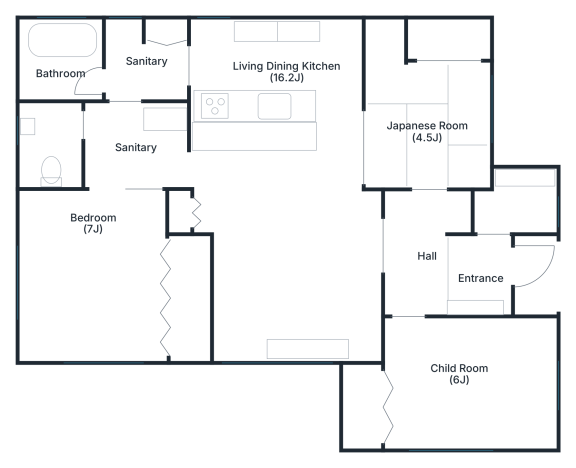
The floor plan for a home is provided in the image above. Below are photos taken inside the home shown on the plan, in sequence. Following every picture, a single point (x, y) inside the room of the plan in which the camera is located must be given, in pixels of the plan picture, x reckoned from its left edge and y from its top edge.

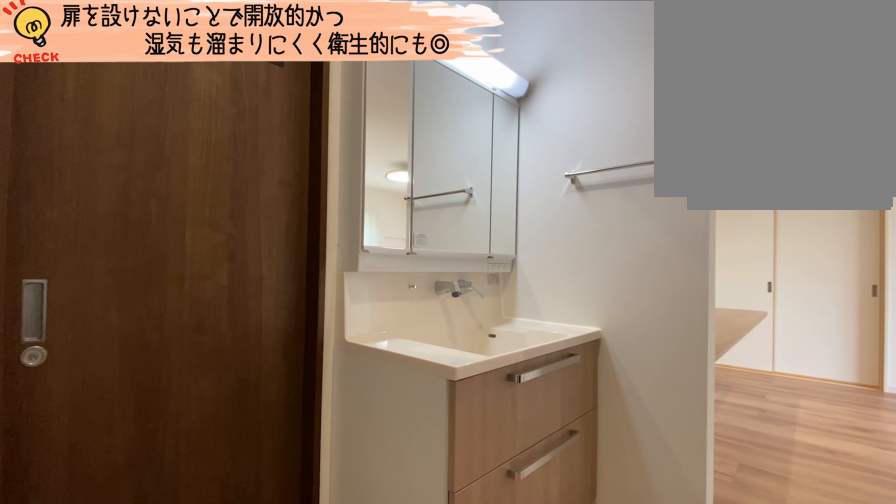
(127, 151)
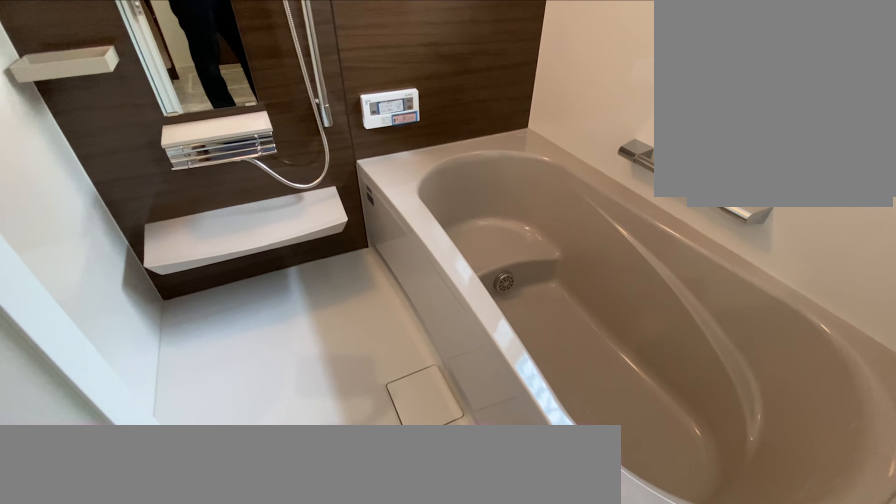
(62, 67)
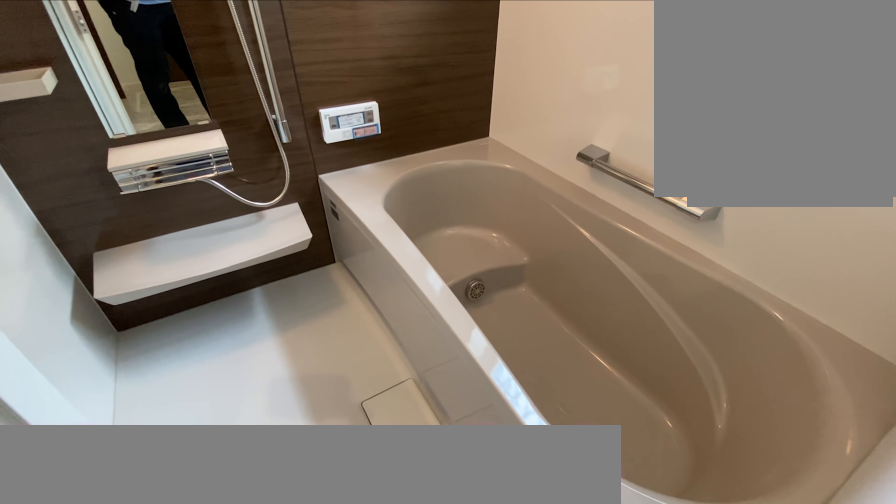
(62, 67)
